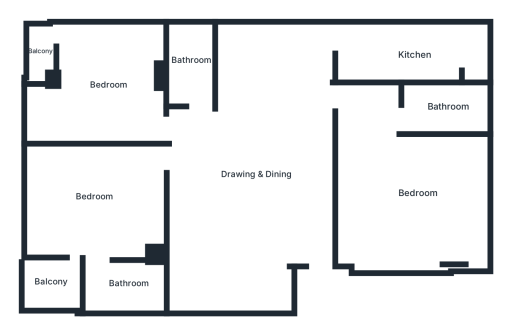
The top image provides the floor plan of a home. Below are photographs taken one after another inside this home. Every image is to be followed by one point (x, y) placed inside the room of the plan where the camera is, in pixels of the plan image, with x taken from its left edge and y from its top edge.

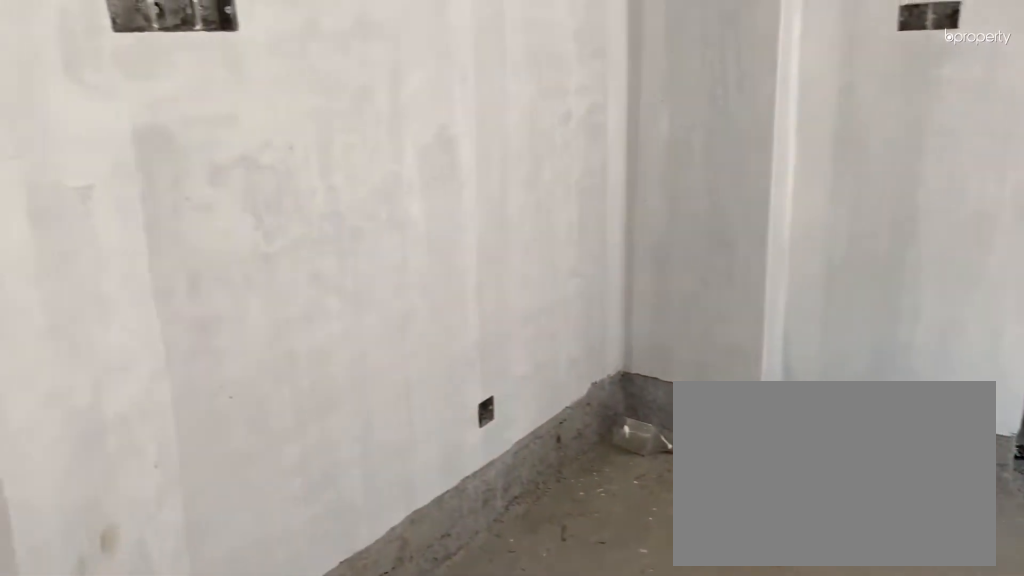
(97, 196)
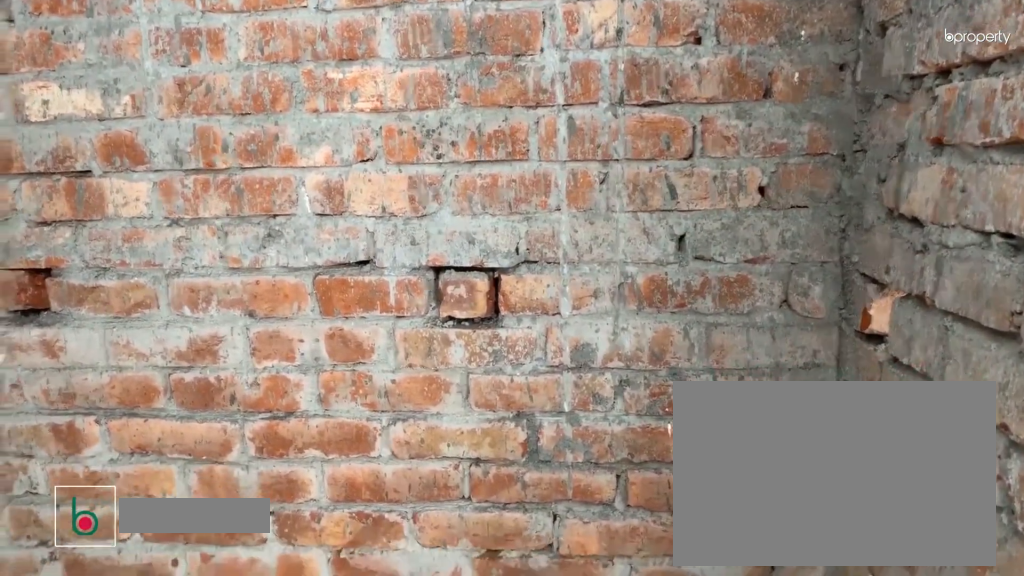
(125, 282)
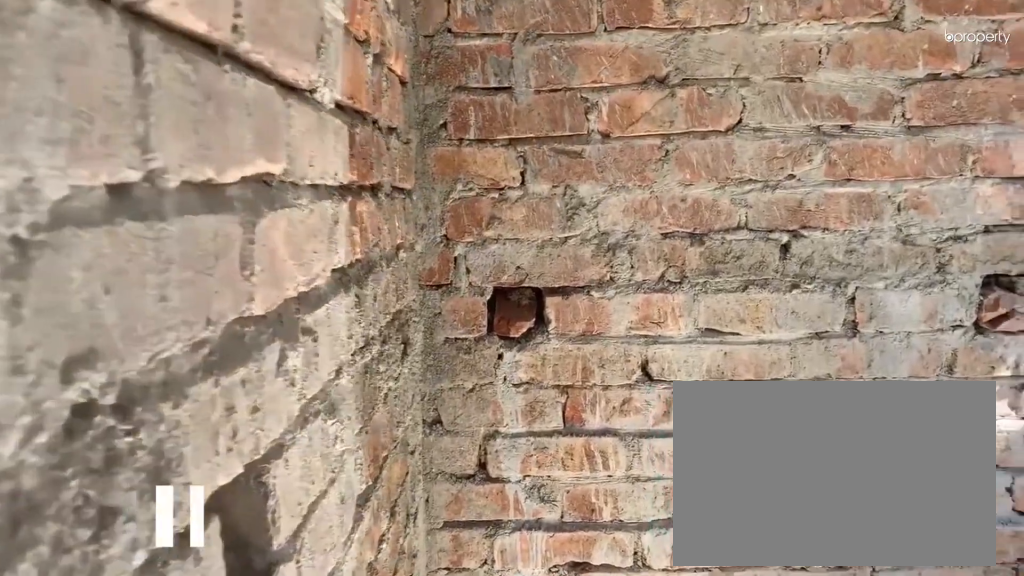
(48, 282)
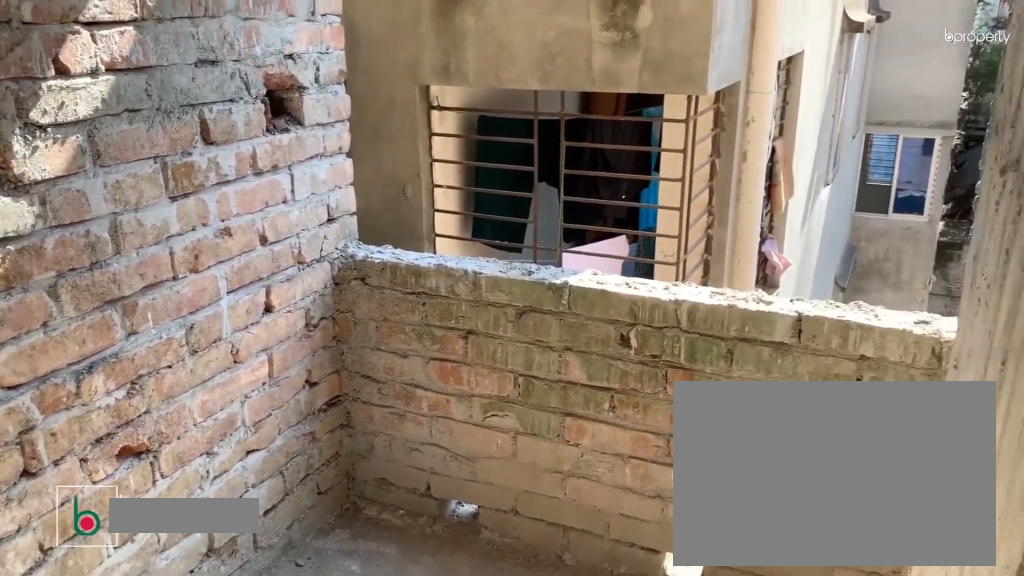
(48, 282)
